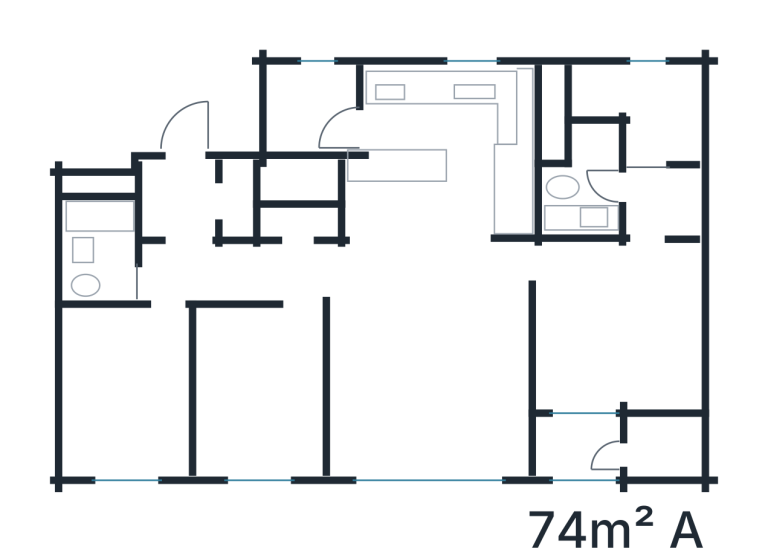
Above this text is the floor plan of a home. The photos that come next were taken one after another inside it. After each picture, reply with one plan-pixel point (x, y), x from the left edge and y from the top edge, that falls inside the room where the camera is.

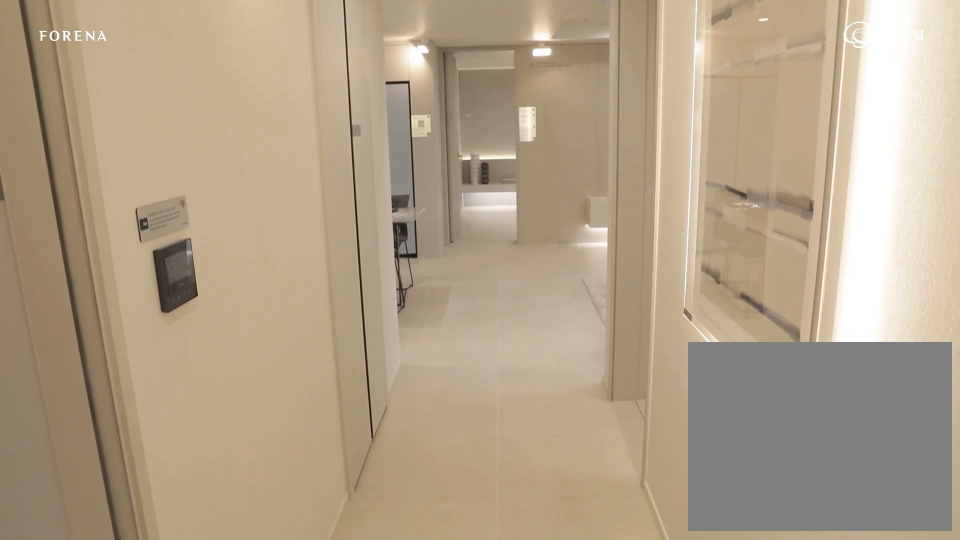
(273, 272)
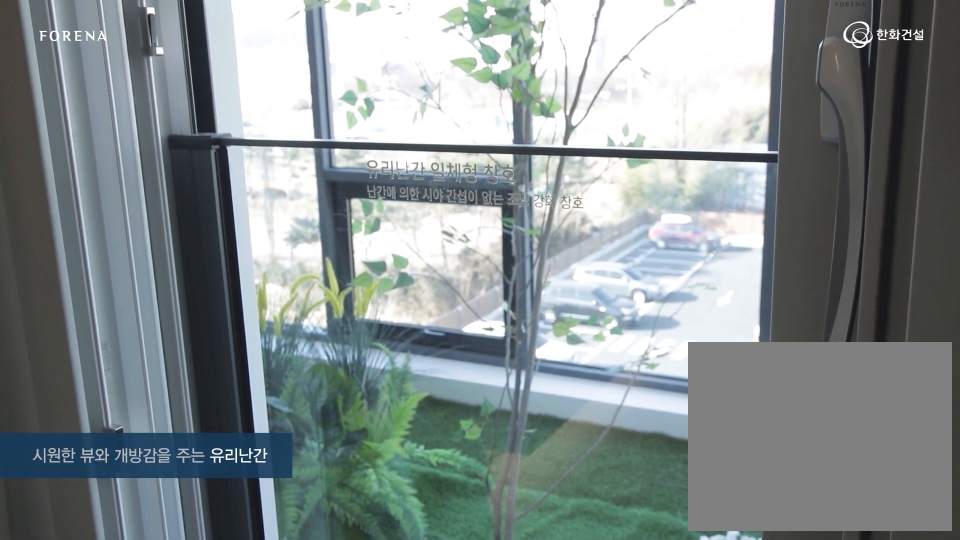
(435, 370)
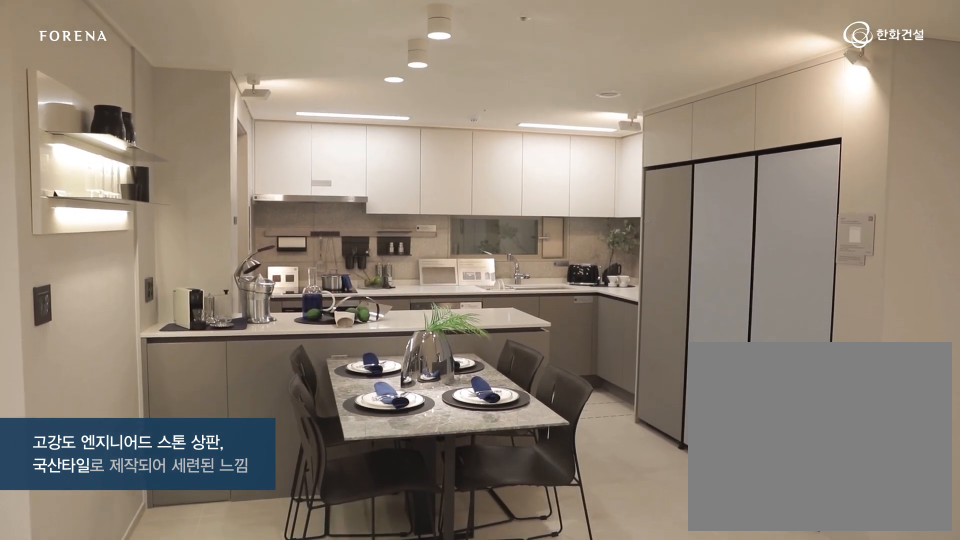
(422, 215)
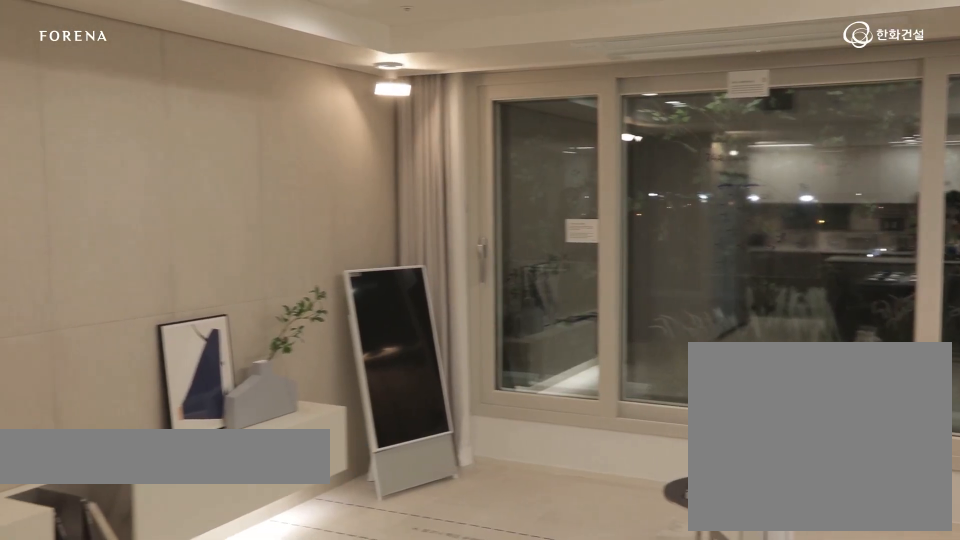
(422, 215)
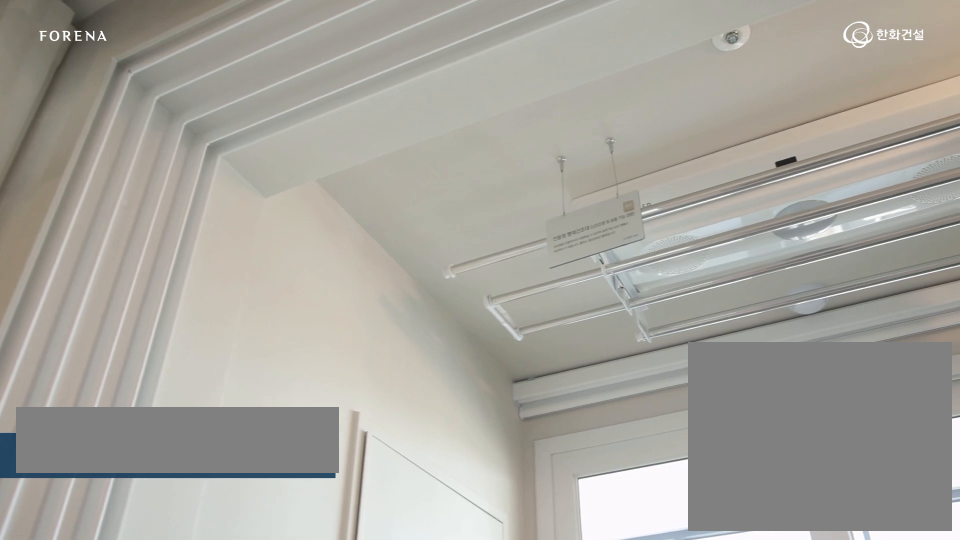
(620, 316)
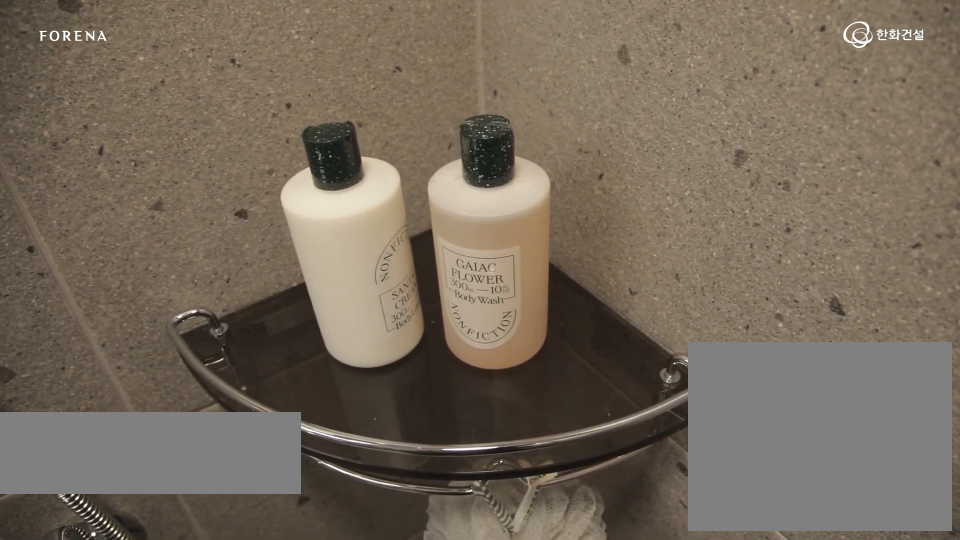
(610, 188)
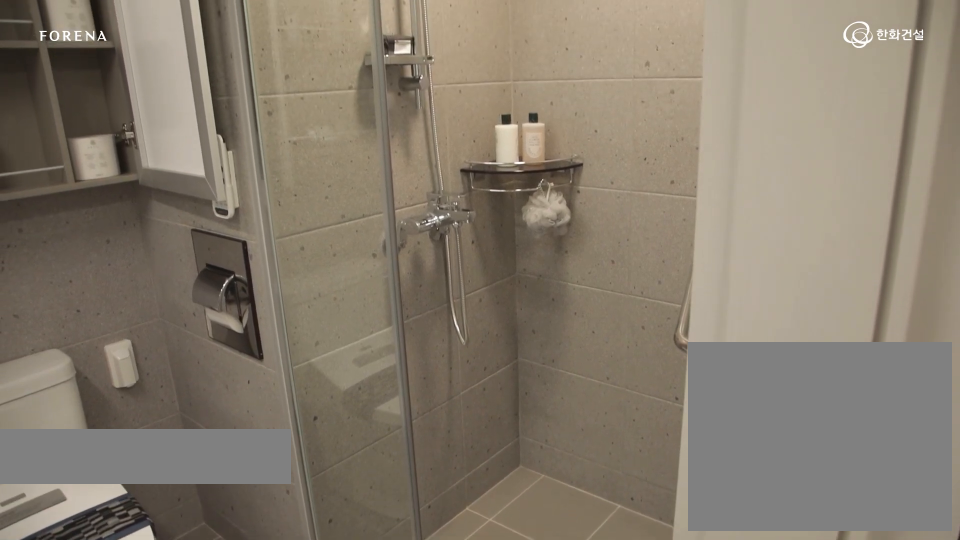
(609, 188)
